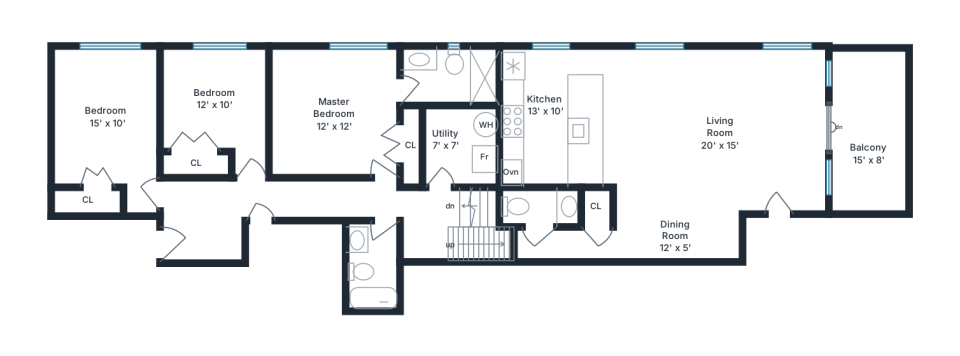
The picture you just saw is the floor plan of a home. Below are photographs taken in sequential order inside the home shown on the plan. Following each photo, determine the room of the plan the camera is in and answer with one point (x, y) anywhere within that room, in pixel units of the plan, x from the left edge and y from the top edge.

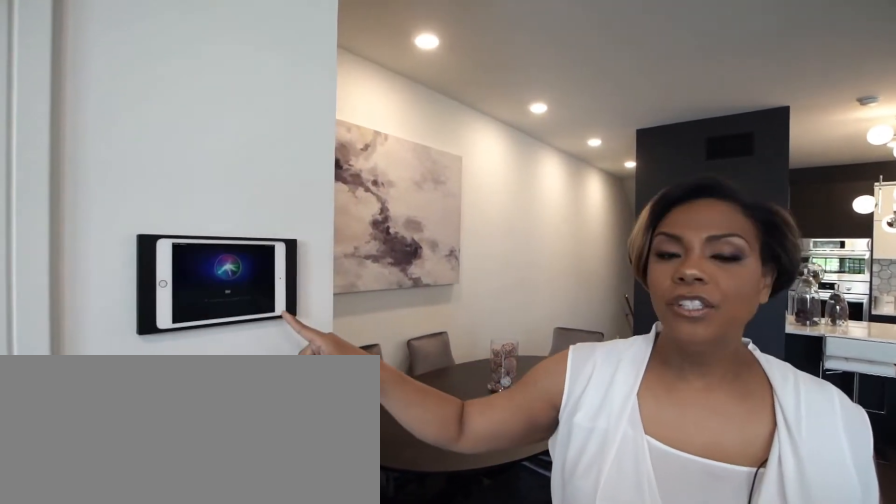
(678, 153)
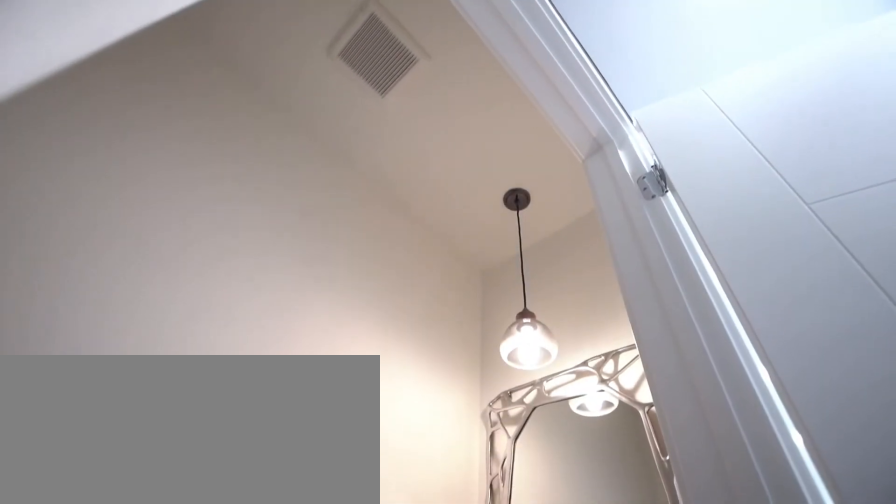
(535, 211)
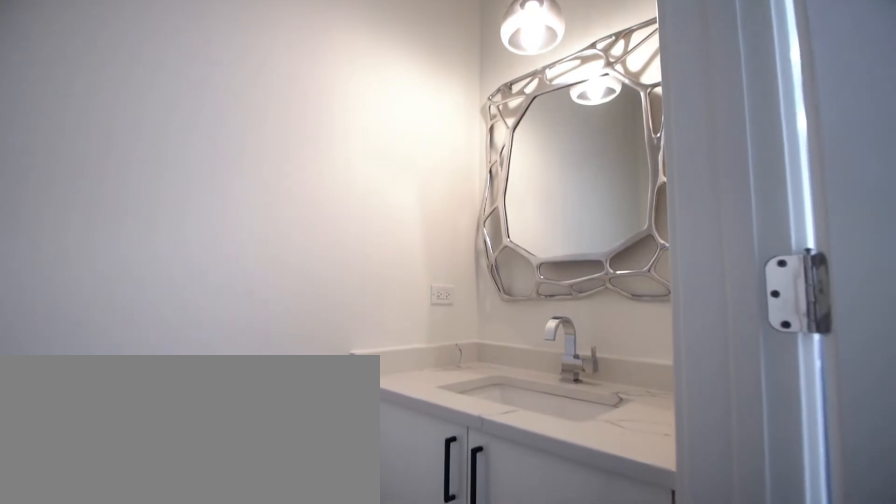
(535, 211)
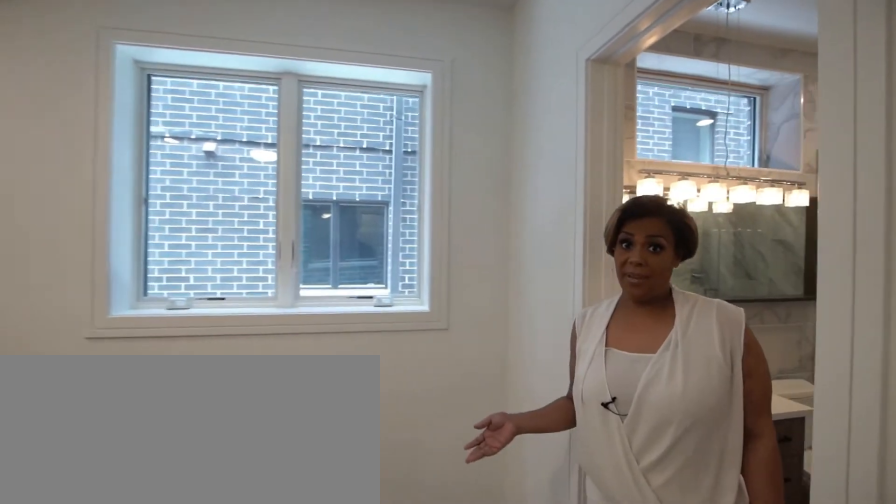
(332, 111)
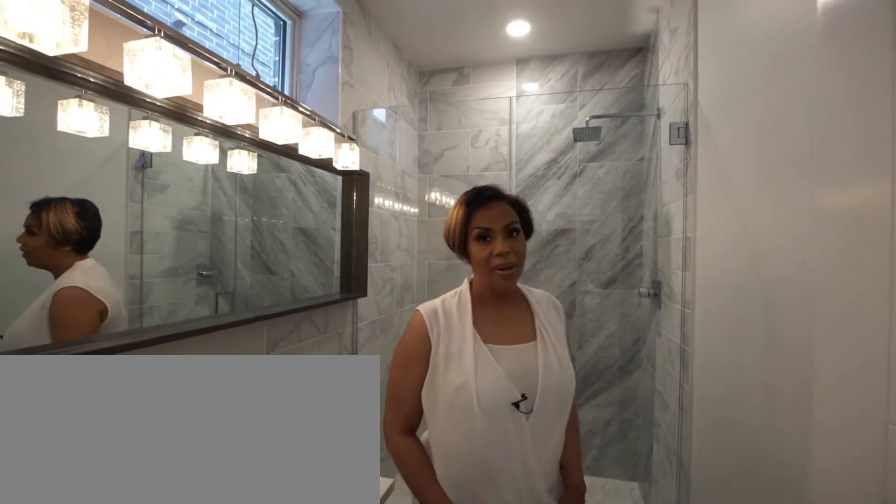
(441, 84)
